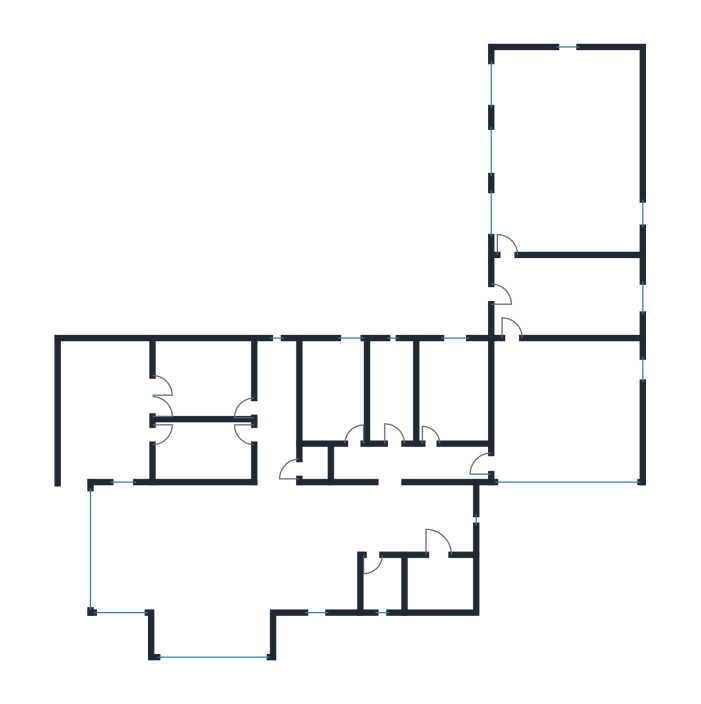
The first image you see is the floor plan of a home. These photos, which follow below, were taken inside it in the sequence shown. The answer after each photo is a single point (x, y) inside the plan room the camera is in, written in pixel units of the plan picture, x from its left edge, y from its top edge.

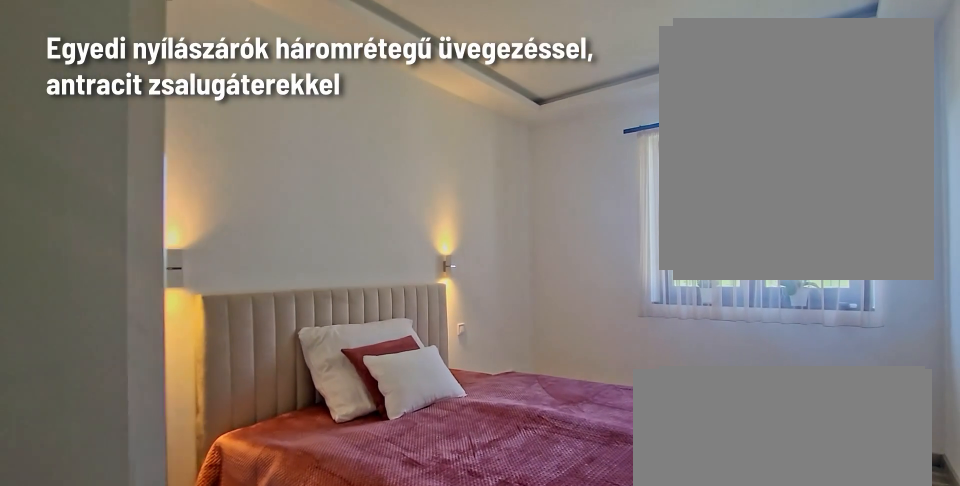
(337, 394)
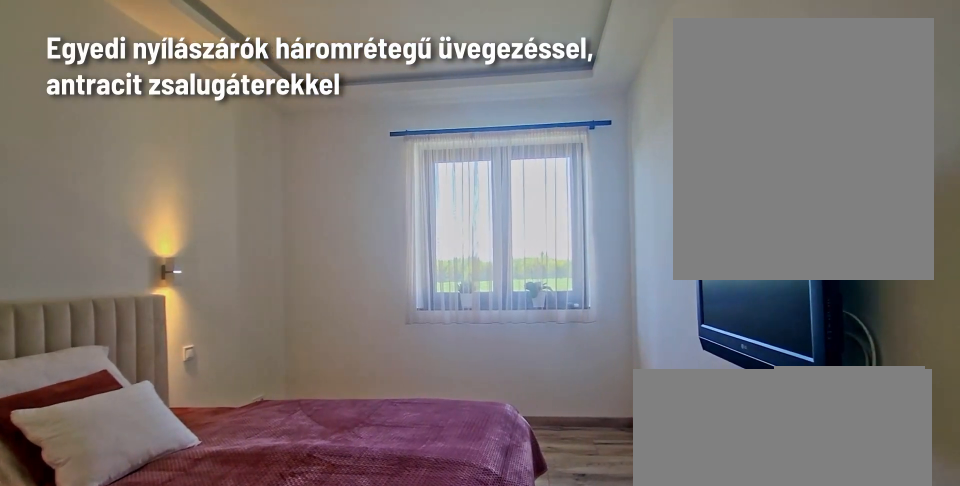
(337, 394)
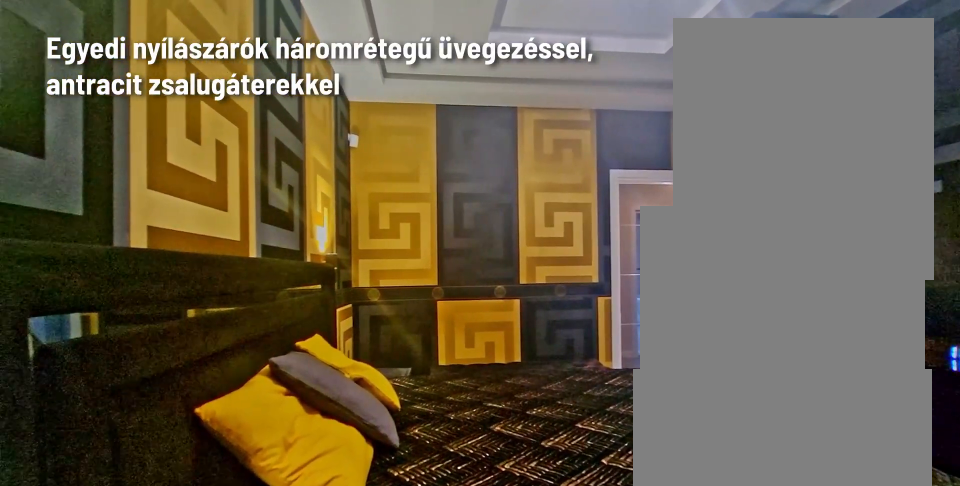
(204, 380)
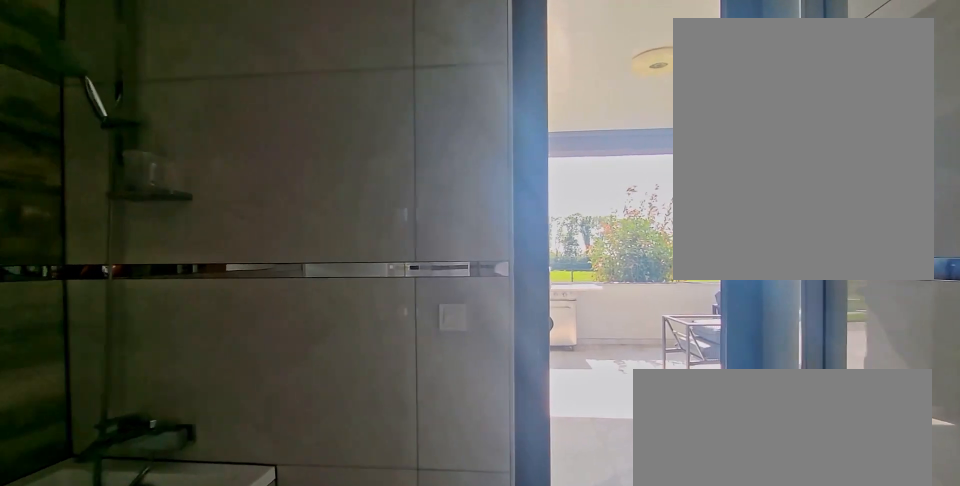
(205, 451)
